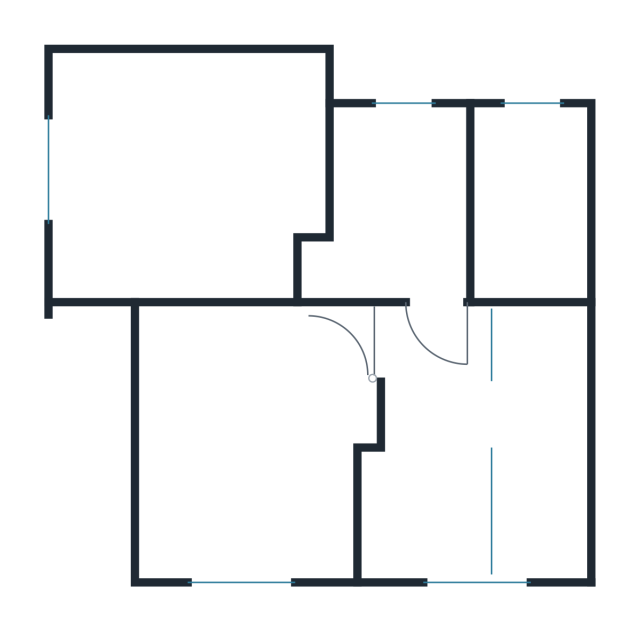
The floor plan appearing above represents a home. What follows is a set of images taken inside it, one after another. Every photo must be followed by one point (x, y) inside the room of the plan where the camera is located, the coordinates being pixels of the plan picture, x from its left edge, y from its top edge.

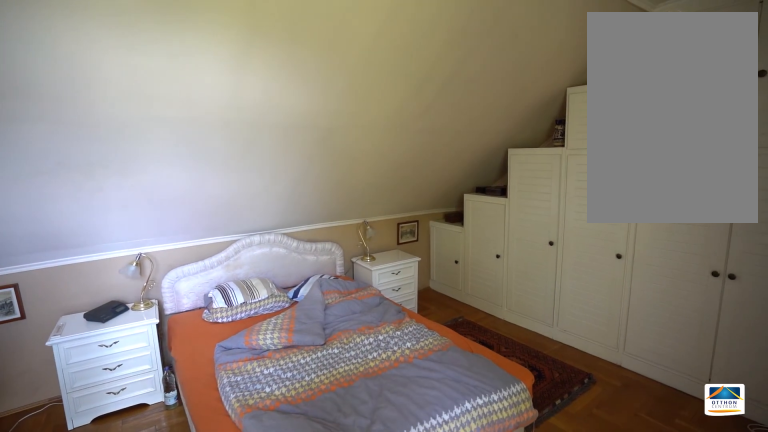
(199, 184)
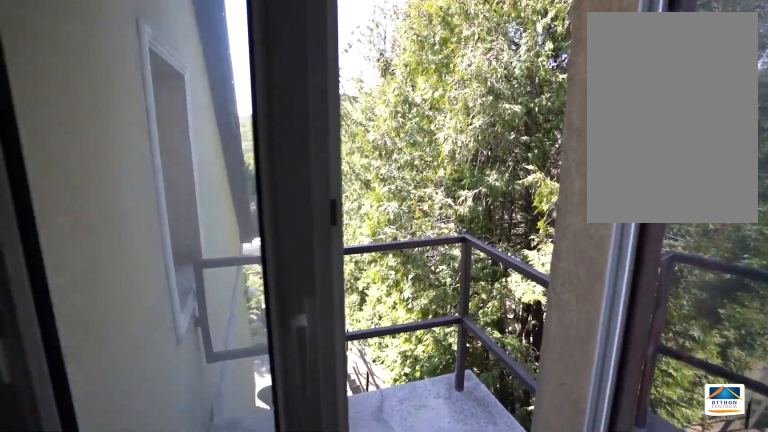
(199, 184)
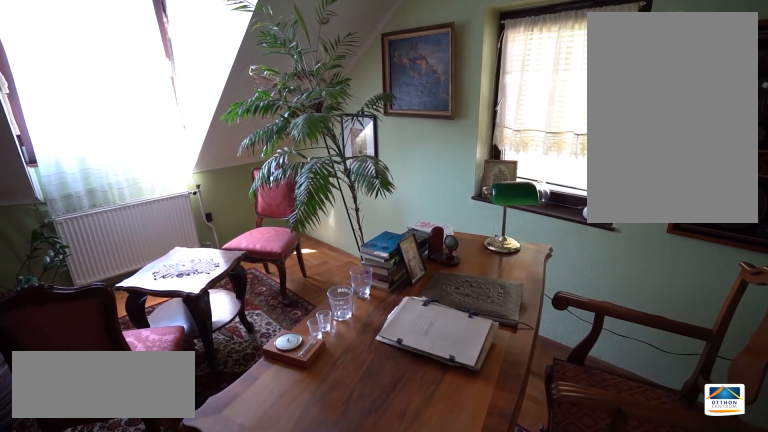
(245, 442)
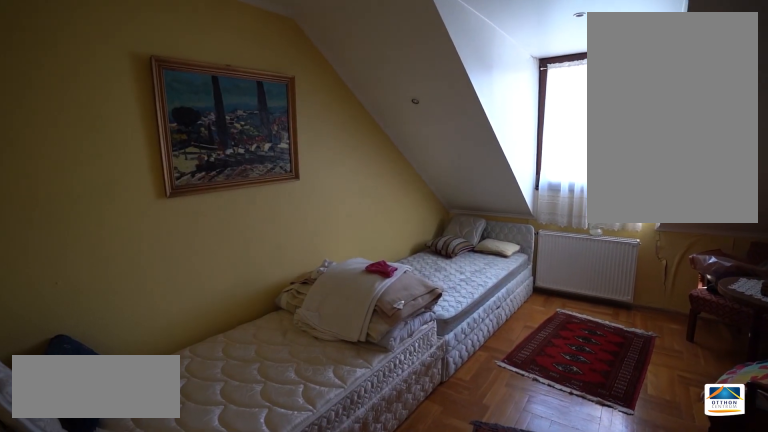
(438, 431)
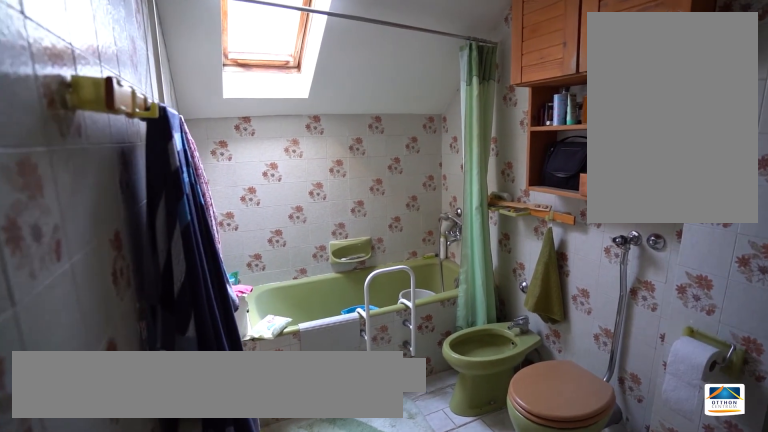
(539, 195)
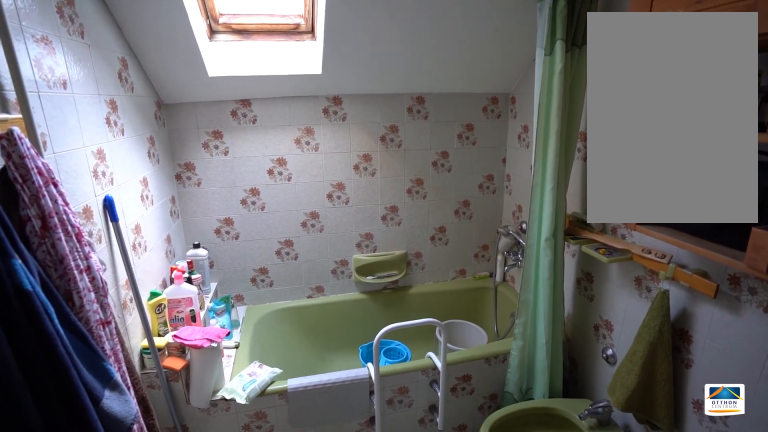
(538, 194)
